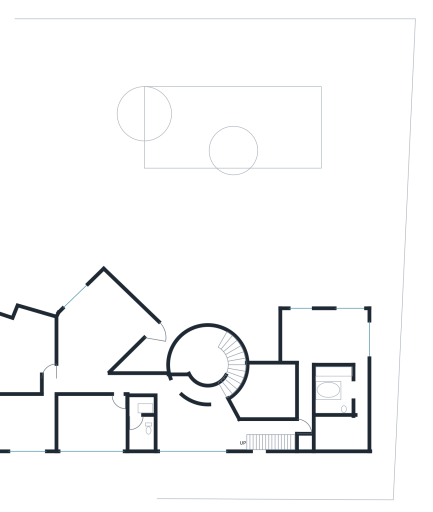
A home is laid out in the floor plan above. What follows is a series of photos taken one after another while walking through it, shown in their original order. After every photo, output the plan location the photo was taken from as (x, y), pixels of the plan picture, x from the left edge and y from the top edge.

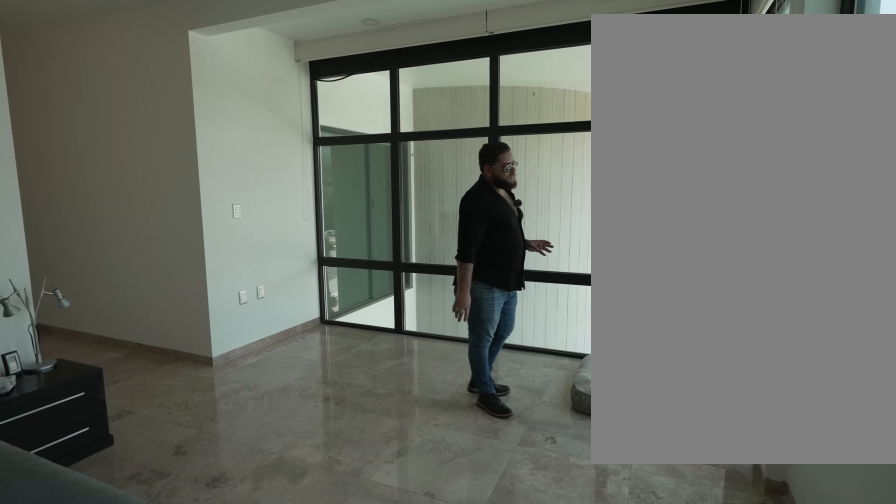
(343, 319)
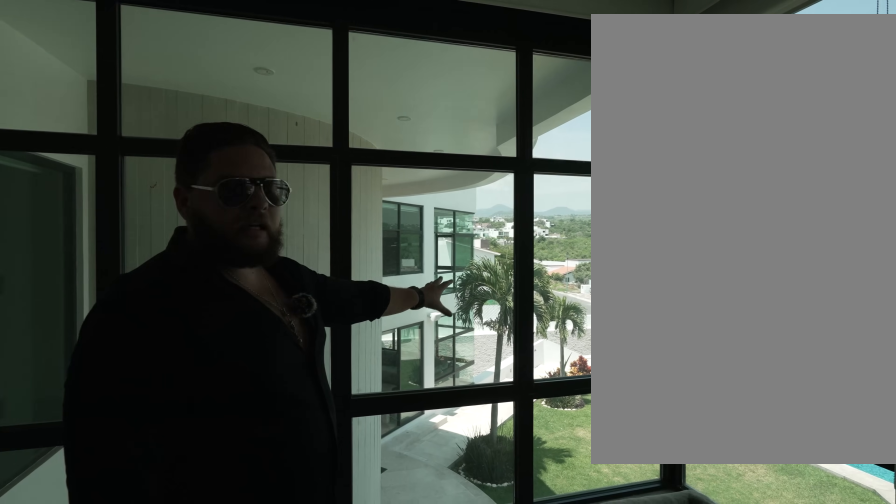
(317, 320)
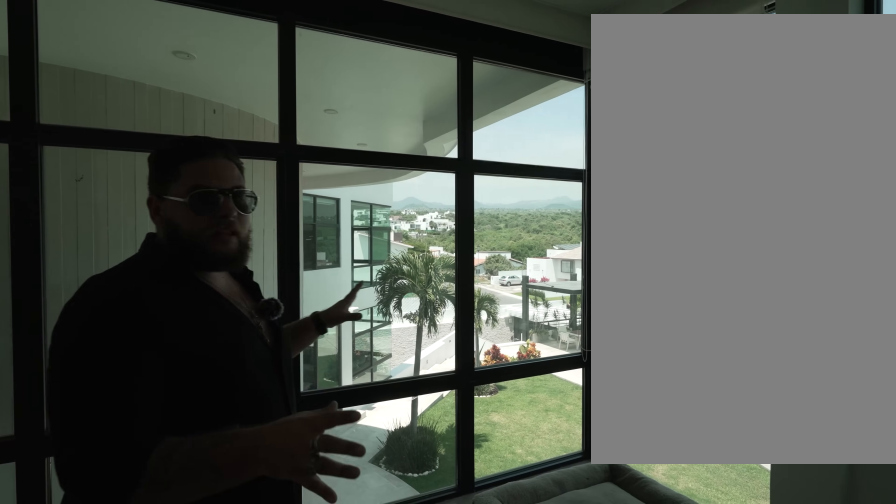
(317, 320)
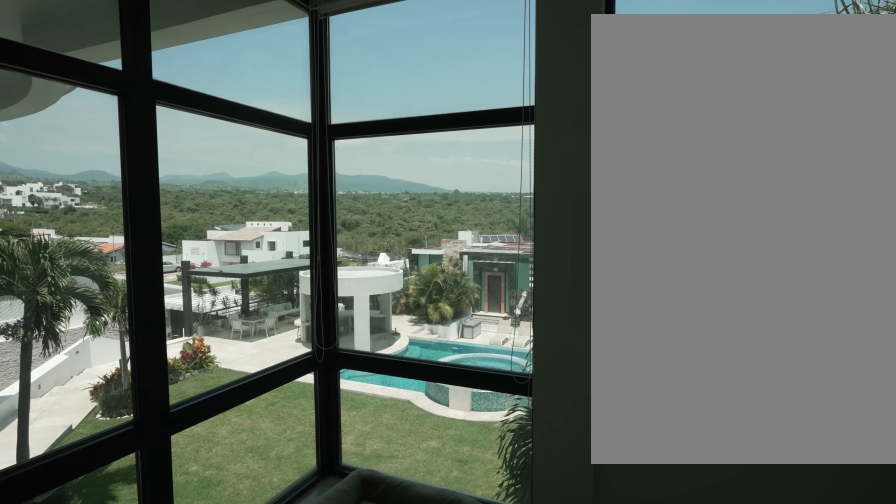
(317, 320)
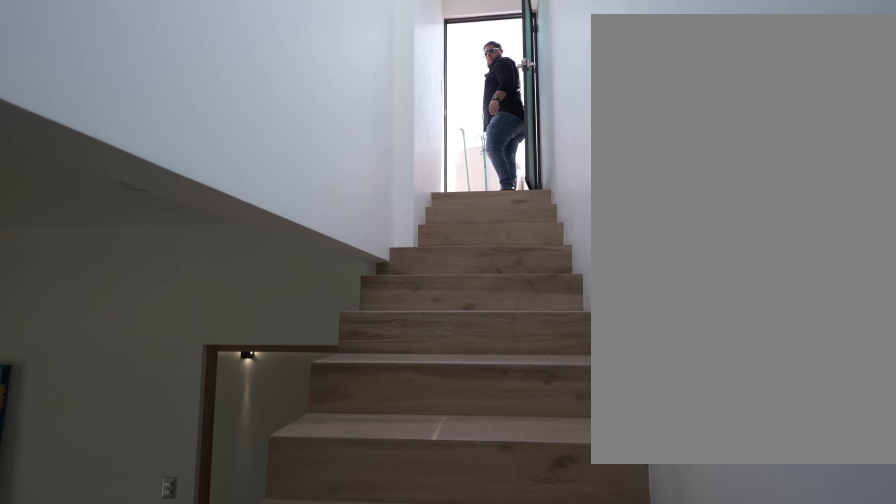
(258, 442)
